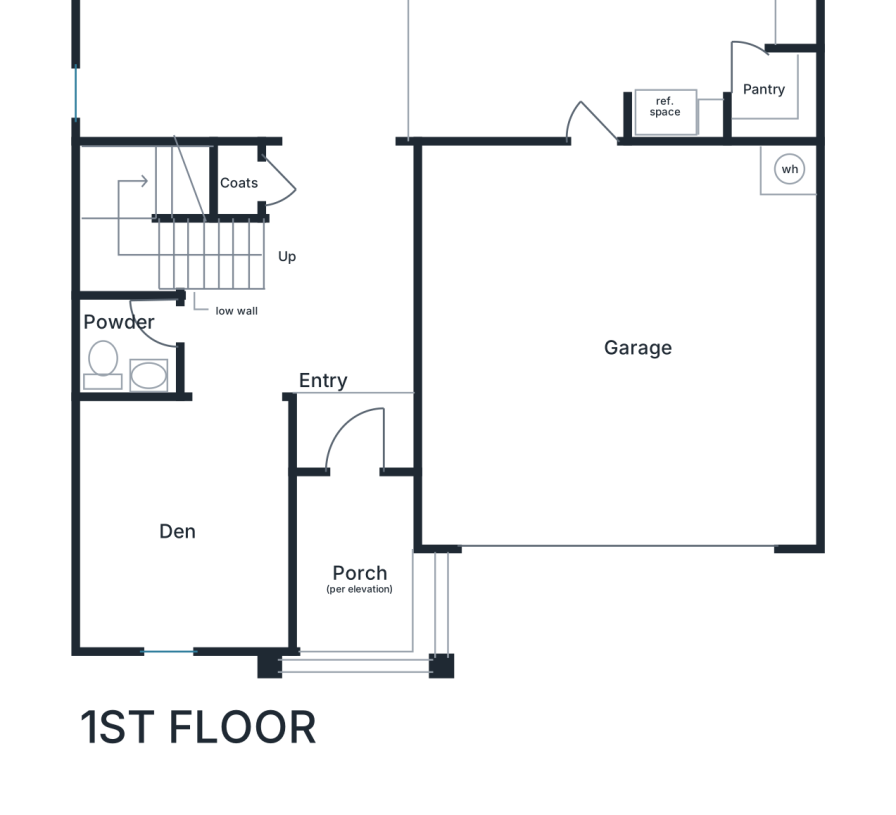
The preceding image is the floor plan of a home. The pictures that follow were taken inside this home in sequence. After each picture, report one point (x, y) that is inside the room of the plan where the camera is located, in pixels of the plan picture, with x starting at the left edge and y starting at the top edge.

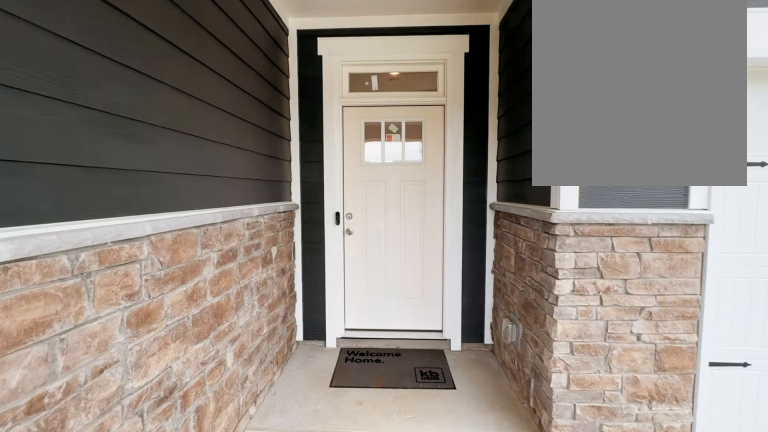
(355, 565)
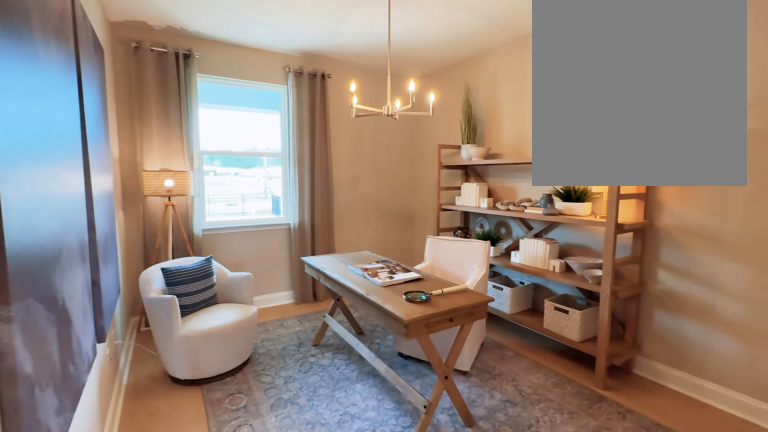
(184, 523)
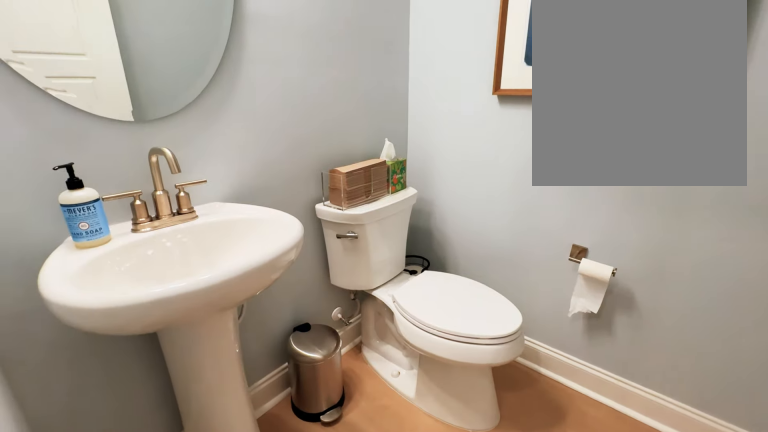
(129, 344)
